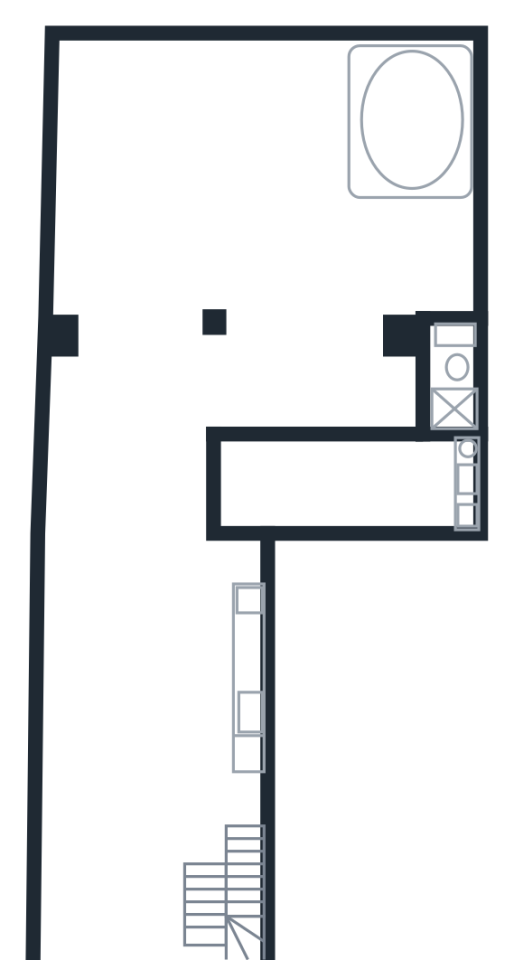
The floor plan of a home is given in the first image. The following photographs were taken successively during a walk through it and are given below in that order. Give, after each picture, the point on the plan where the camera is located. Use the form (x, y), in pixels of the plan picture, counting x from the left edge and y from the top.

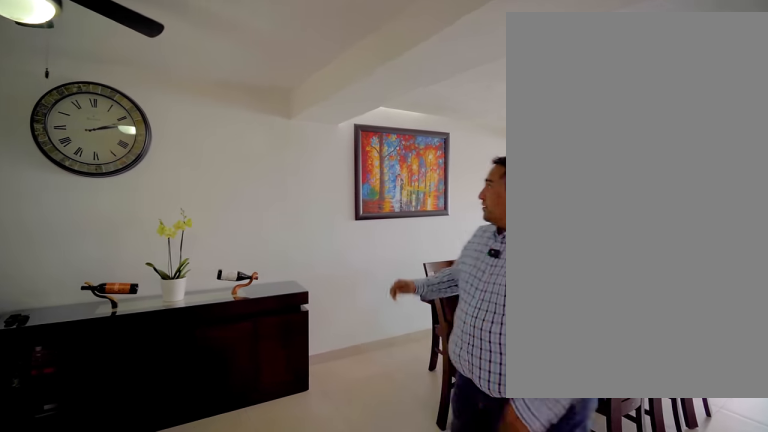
(157, 799)
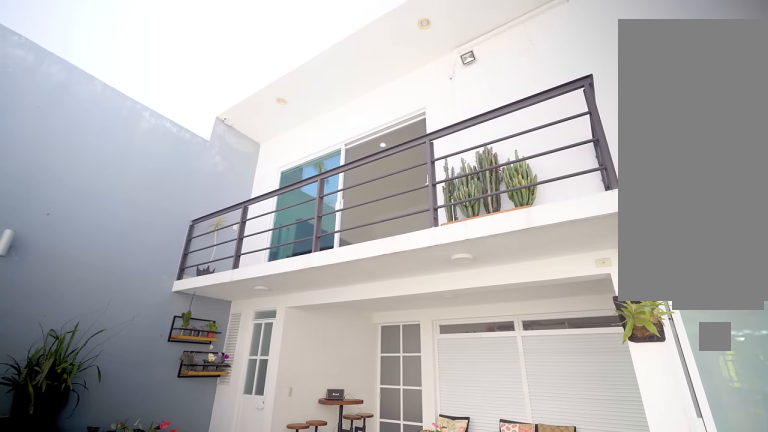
(224, 176)
